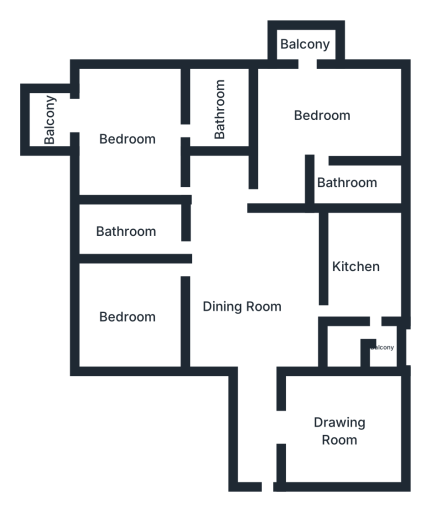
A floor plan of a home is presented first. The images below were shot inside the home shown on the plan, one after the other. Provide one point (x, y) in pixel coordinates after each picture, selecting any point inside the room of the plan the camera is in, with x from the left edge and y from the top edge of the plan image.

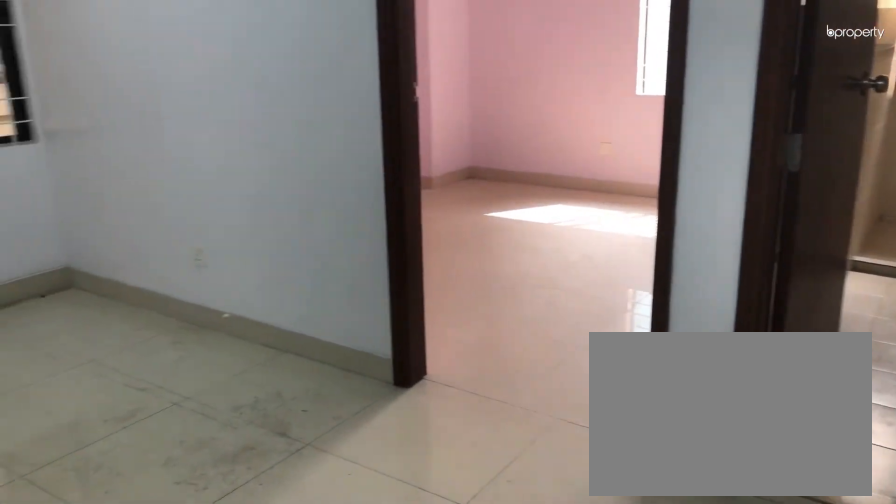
(241, 308)
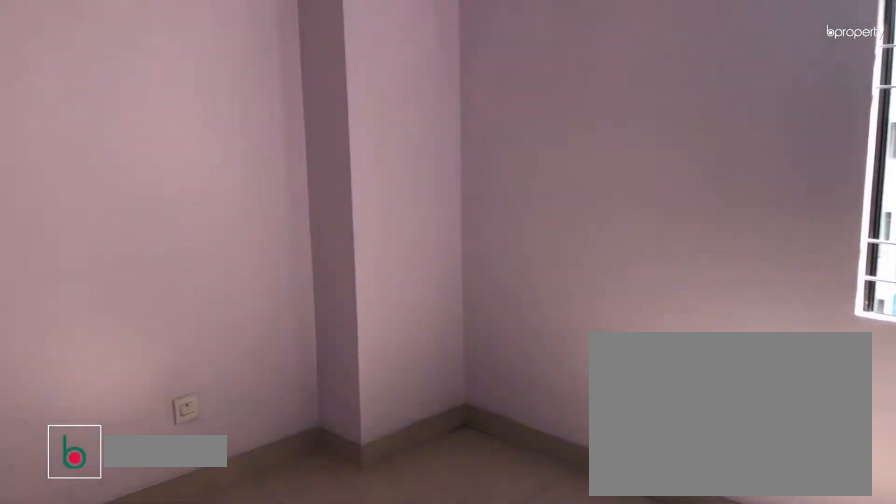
(125, 315)
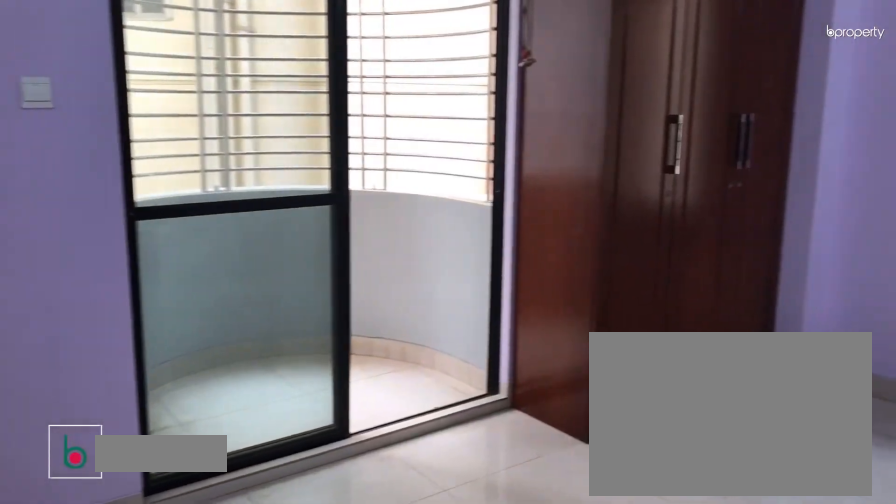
(127, 140)
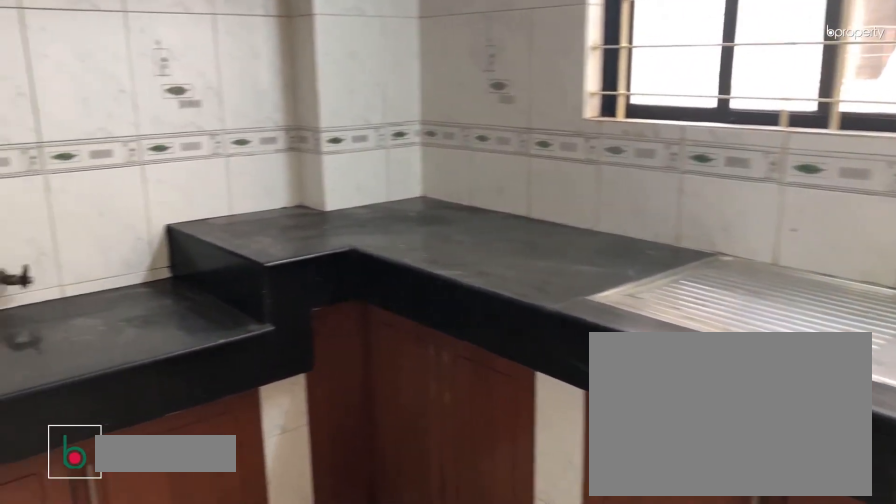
(356, 270)
